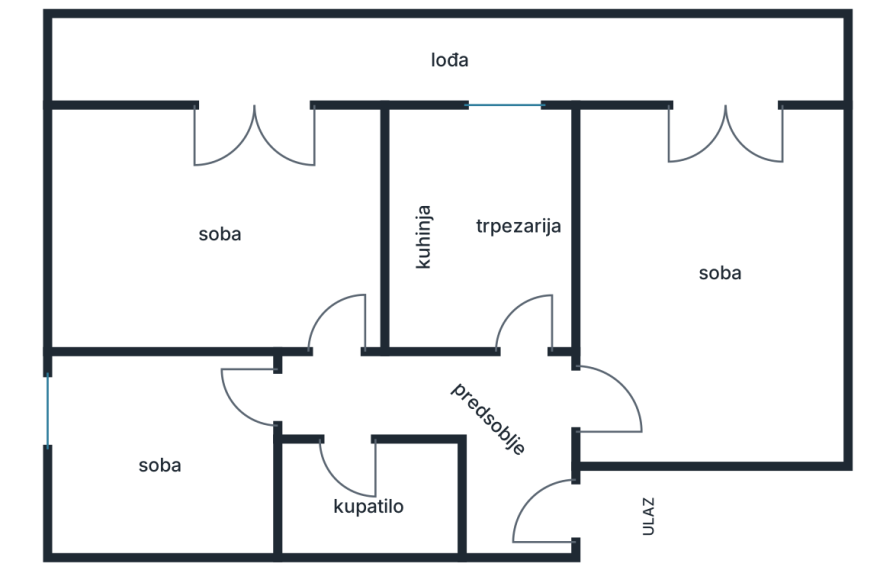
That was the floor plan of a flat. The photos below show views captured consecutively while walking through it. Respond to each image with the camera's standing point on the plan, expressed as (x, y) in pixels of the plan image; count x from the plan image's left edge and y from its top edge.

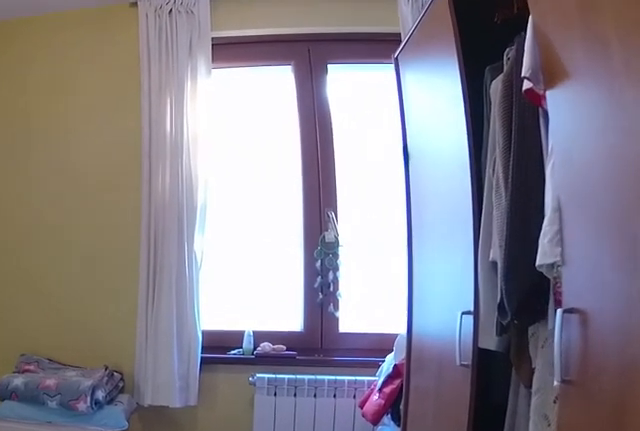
(275, 395)
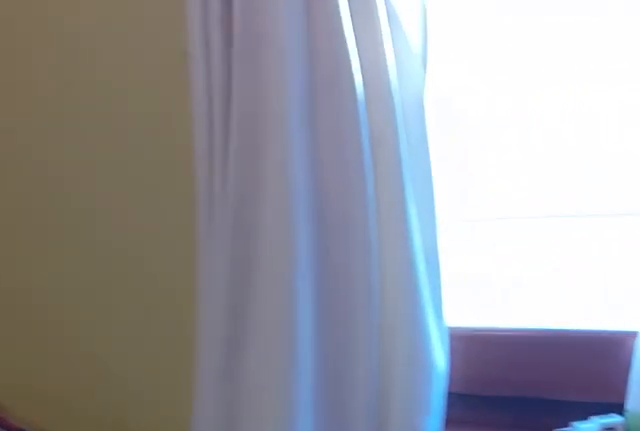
(141, 382)
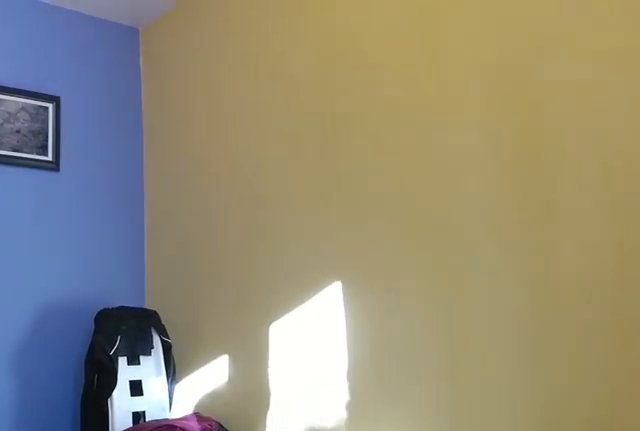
(95, 381)
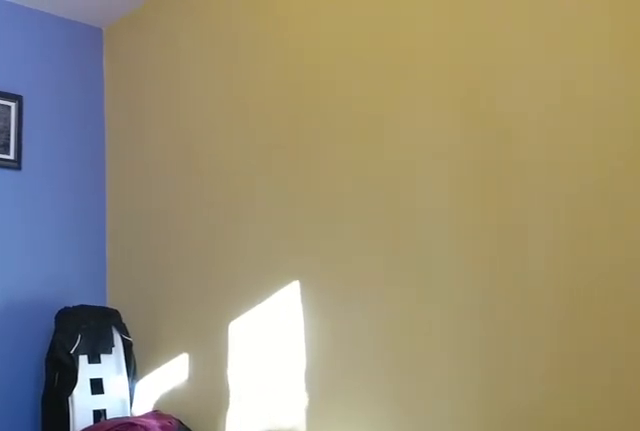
(92, 388)
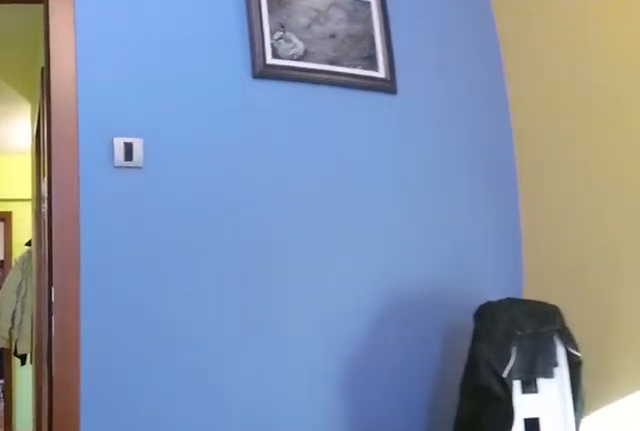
(162, 395)
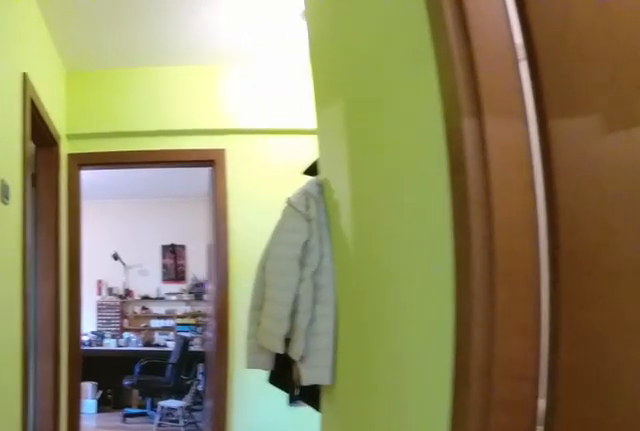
(289, 394)
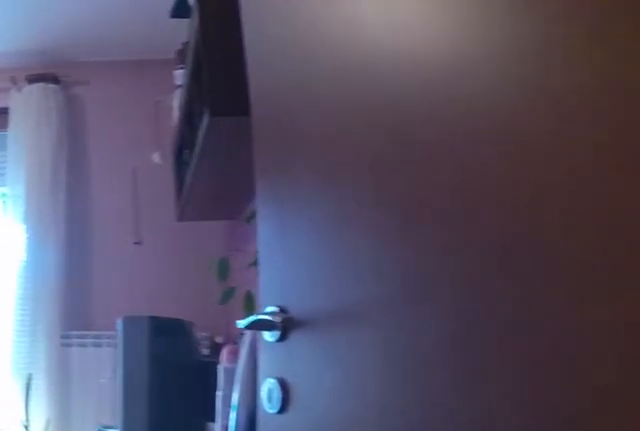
(303, 384)
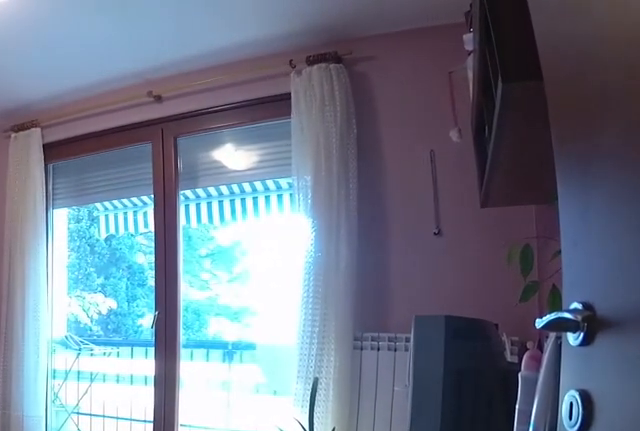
(318, 369)
